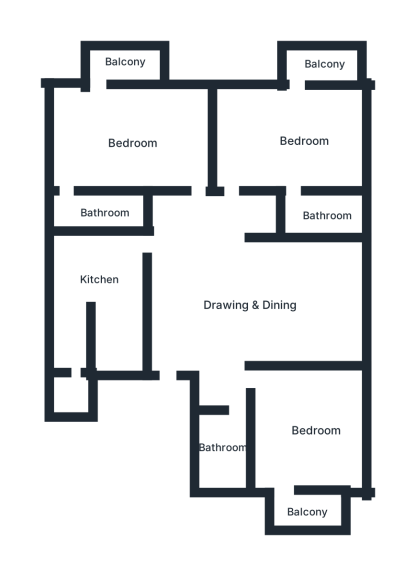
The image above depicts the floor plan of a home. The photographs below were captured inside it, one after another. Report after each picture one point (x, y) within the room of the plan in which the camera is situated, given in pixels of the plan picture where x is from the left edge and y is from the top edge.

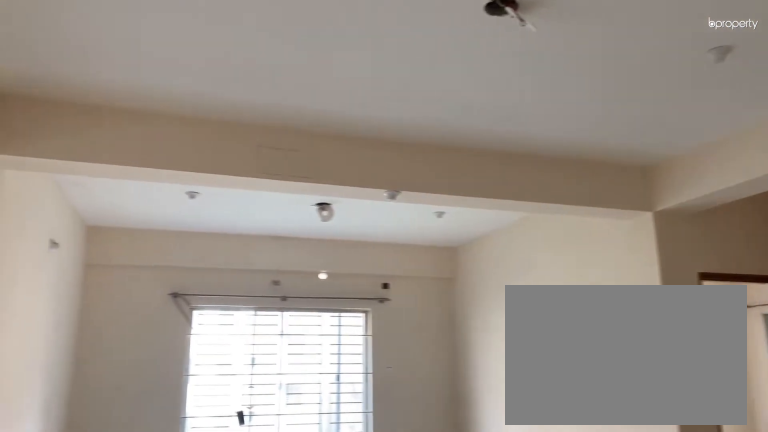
(249, 299)
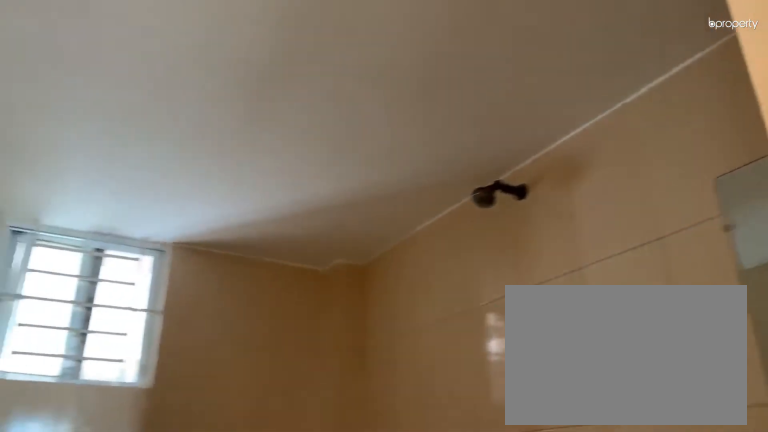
(229, 451)
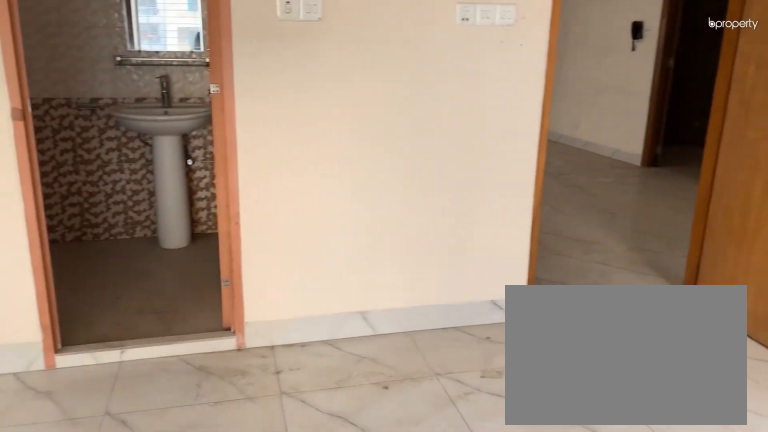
(283, 147)
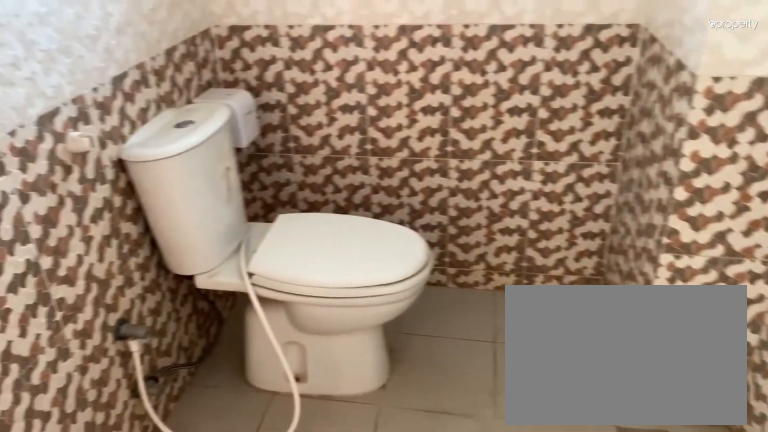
(325, 215)
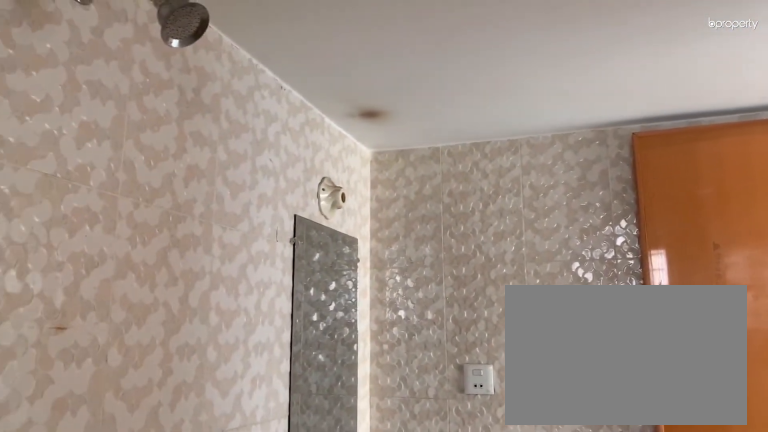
(325, 215)
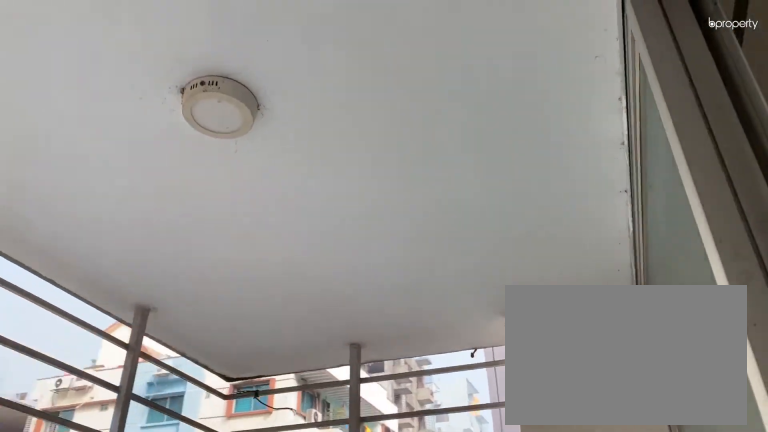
(129, 64)
